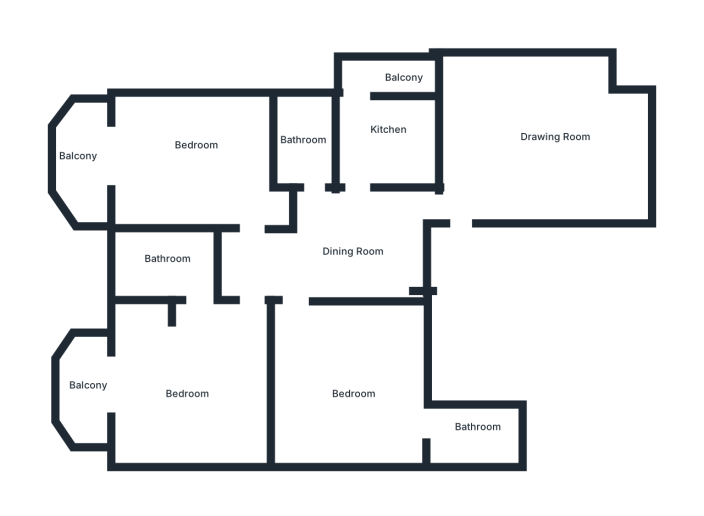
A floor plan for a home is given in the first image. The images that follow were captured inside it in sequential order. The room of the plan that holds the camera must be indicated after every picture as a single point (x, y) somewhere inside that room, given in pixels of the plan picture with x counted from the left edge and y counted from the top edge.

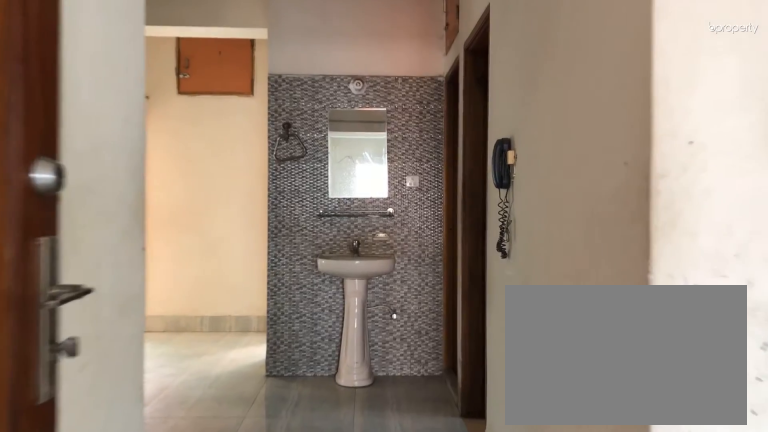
(420, 219)
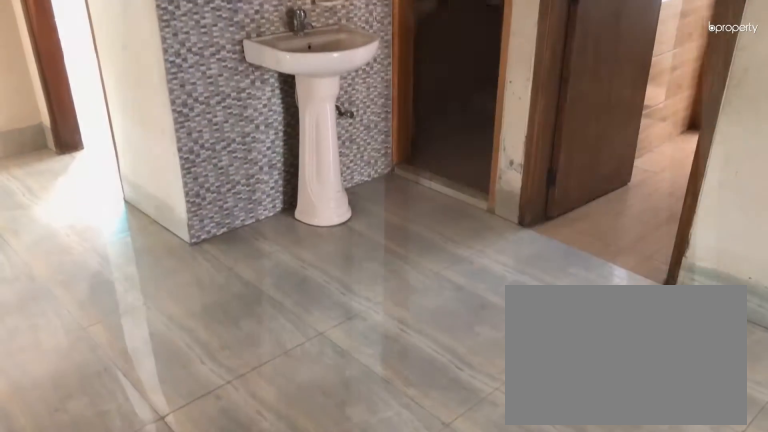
(345, 261)
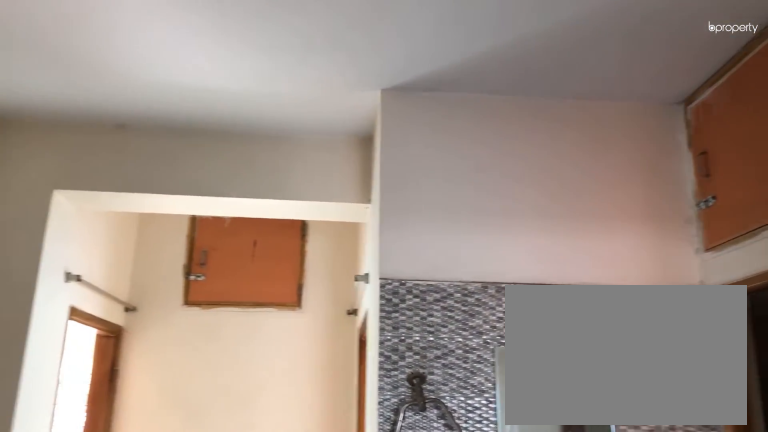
(345, 261)
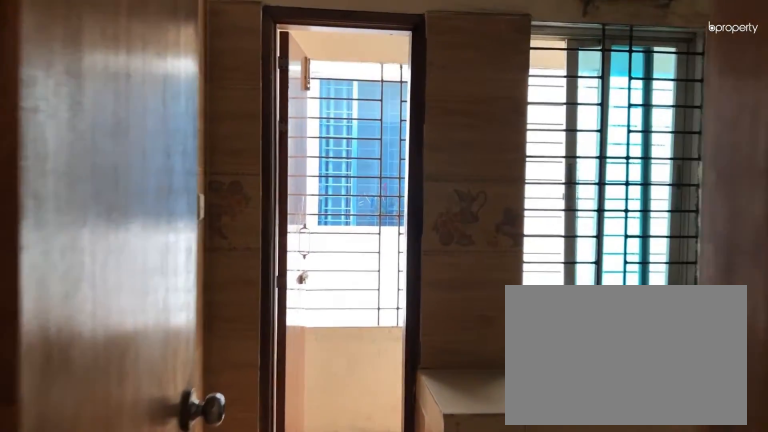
(378, 134)
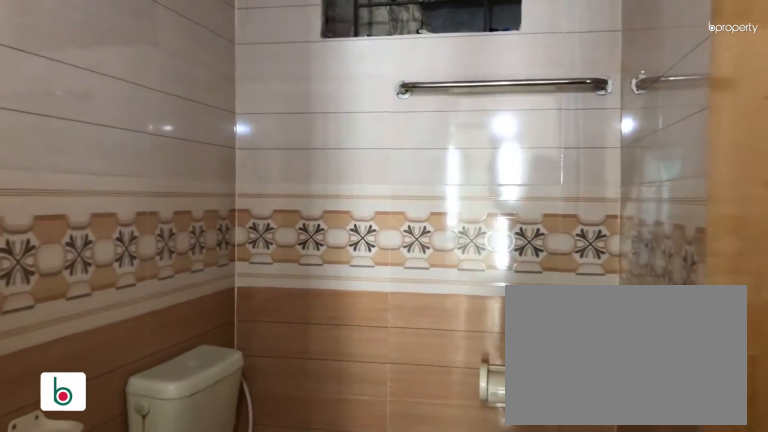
(301, 140)
